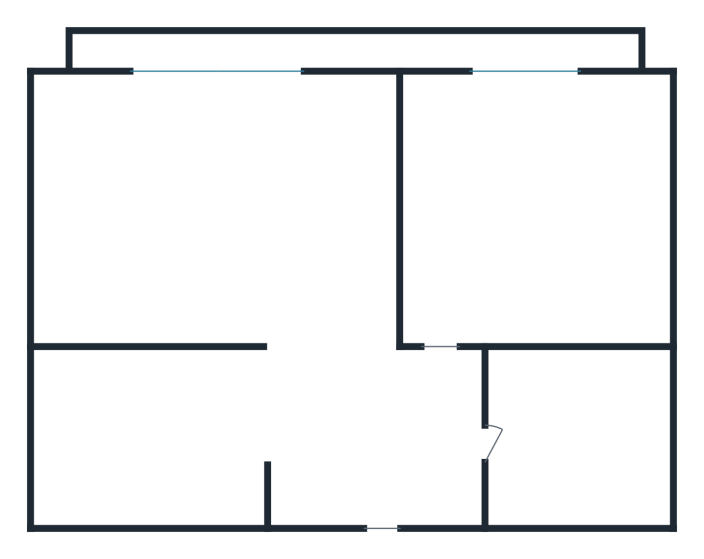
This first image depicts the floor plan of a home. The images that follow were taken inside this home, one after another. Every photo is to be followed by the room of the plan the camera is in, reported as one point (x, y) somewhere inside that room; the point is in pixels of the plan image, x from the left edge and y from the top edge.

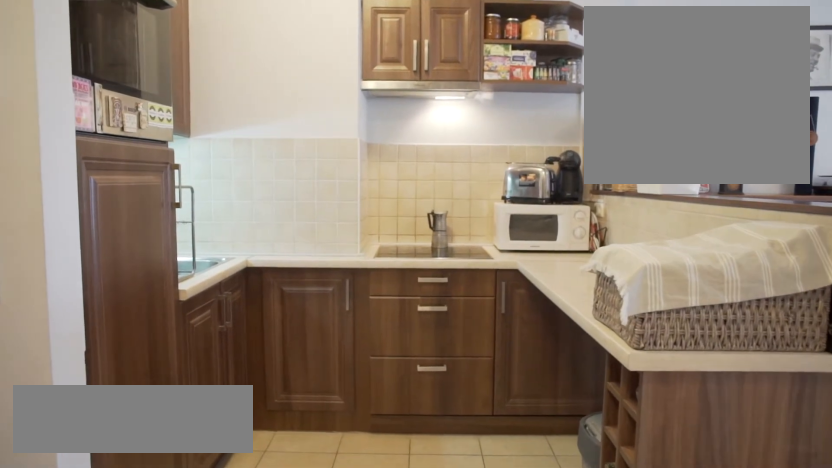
(383, 451)
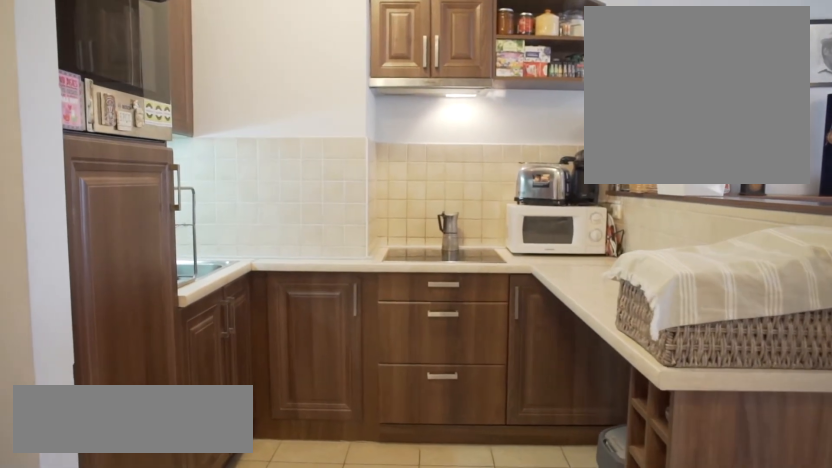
(359, 451)
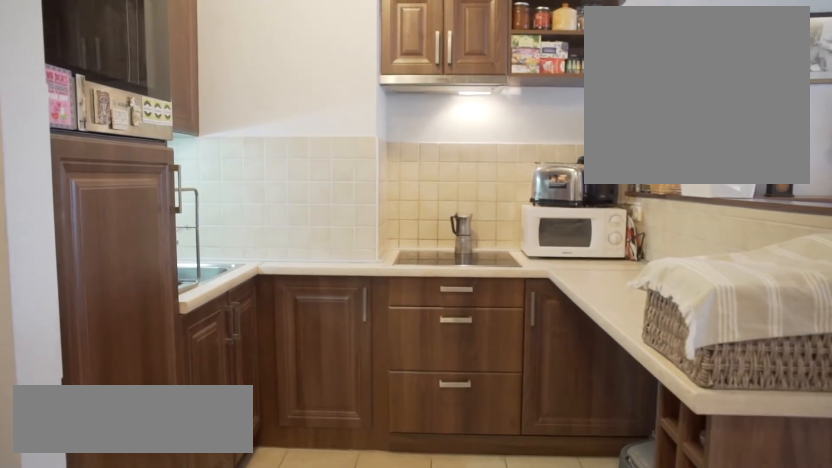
(336, 450)
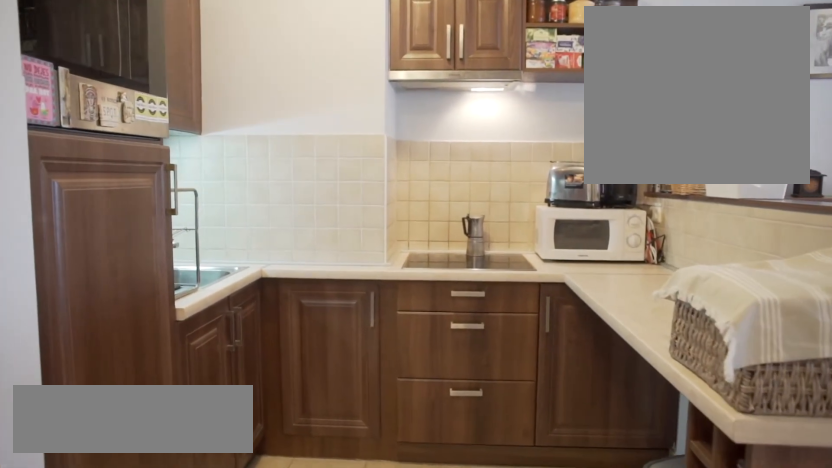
(312, 450)
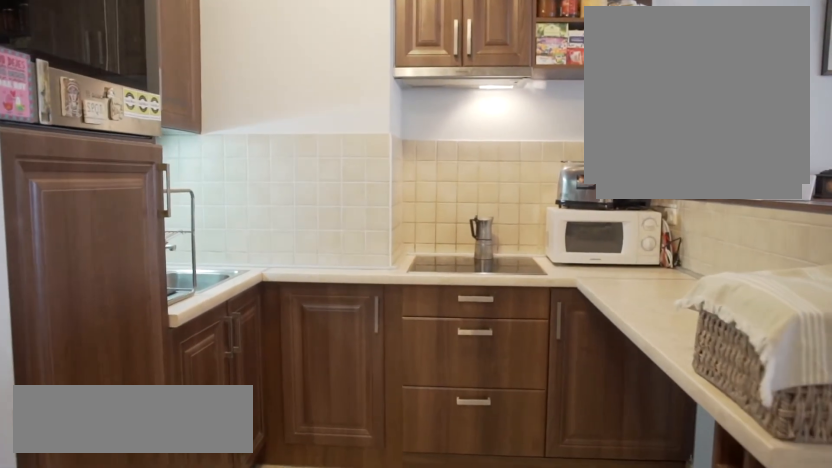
(293, 450)
